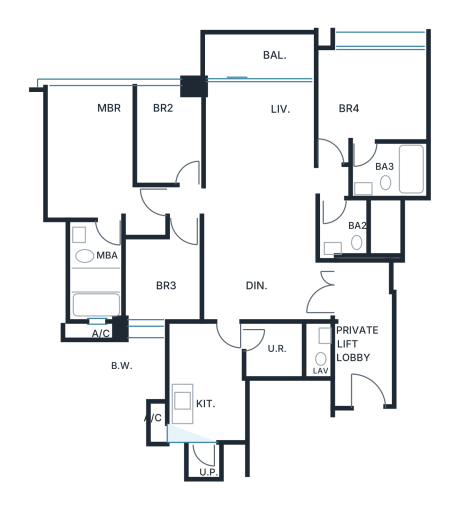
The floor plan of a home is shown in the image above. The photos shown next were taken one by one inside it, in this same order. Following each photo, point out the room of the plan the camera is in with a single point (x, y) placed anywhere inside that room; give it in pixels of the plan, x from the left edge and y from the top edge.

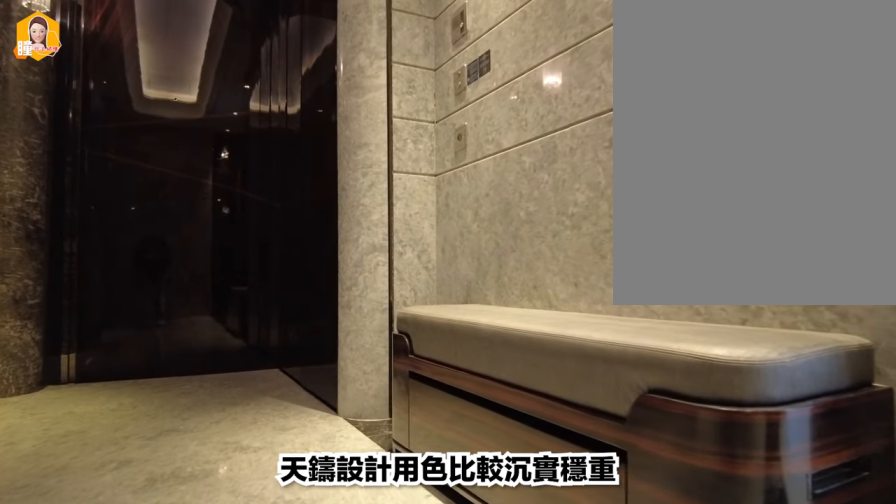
(363, 335)
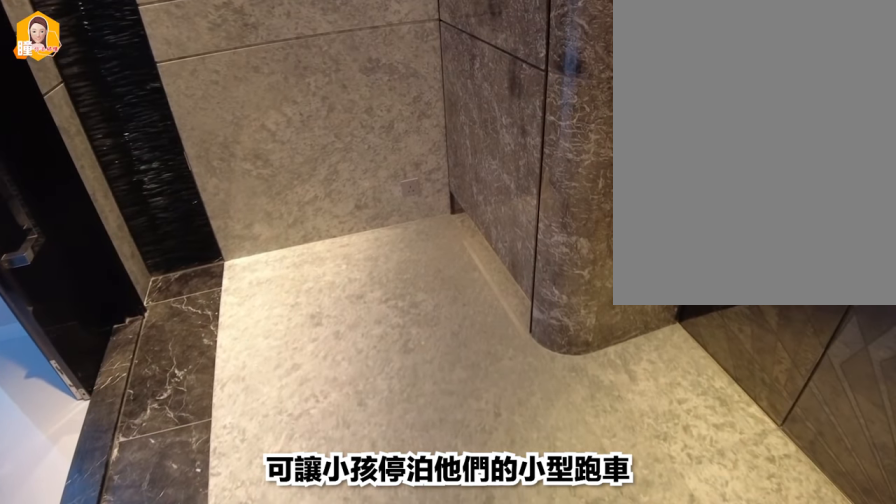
(363, 335)
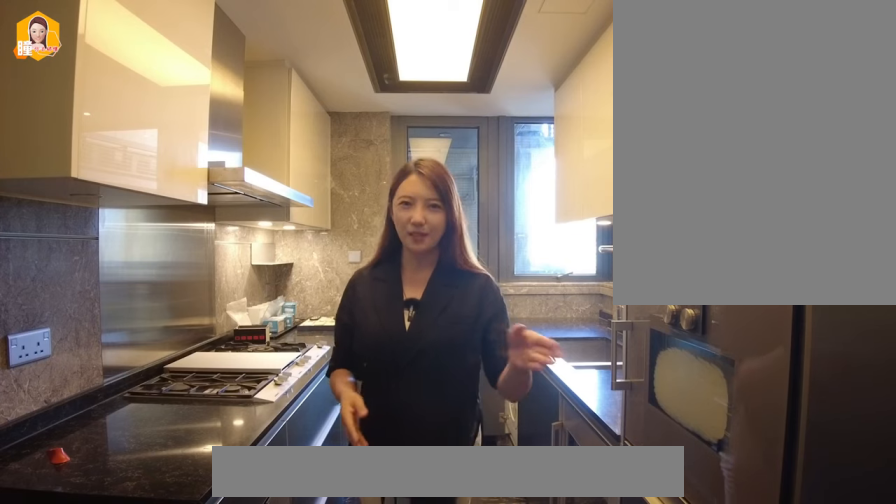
(208, 383)
